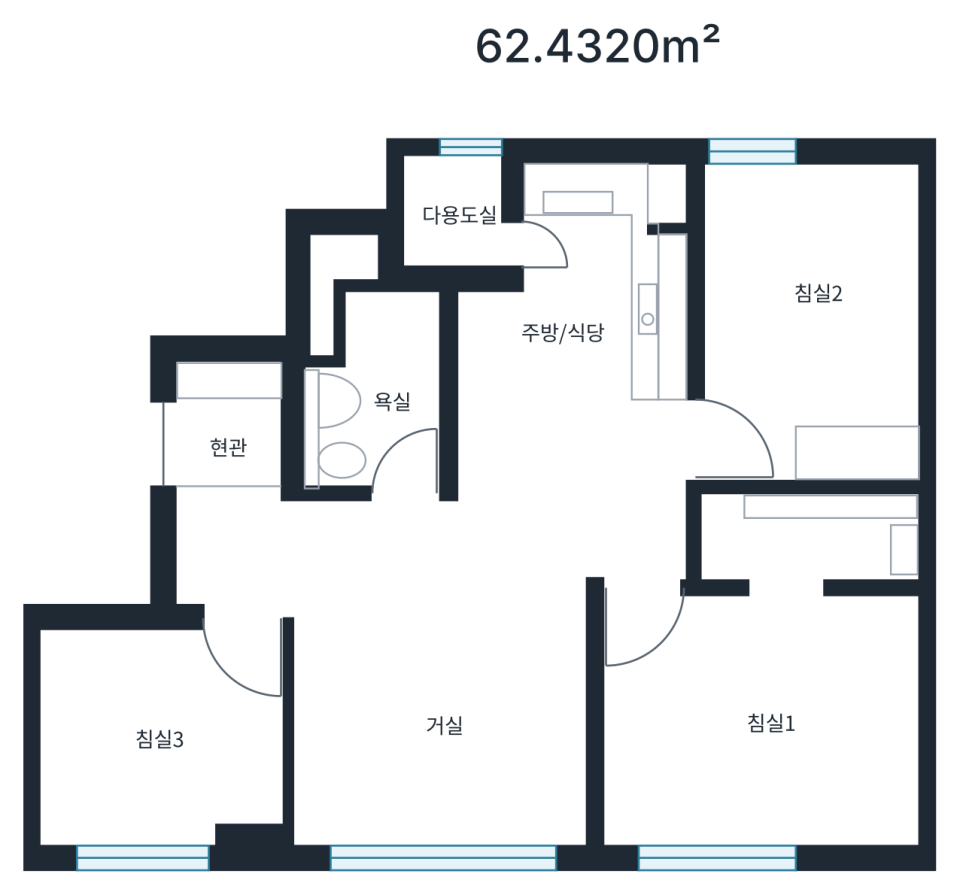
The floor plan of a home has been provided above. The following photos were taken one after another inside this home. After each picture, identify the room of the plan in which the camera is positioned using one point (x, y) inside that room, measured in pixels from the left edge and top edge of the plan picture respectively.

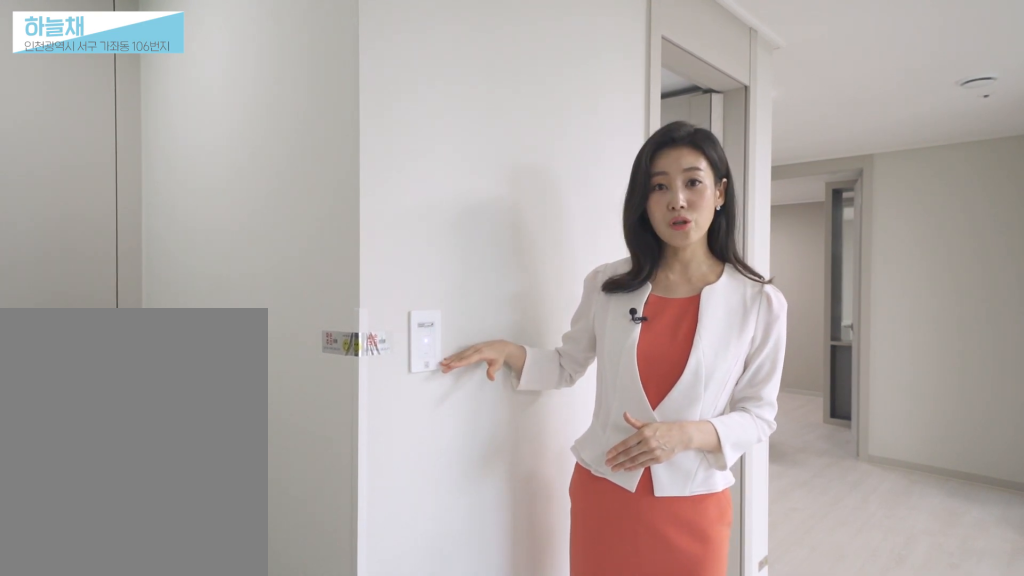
(249, 562)
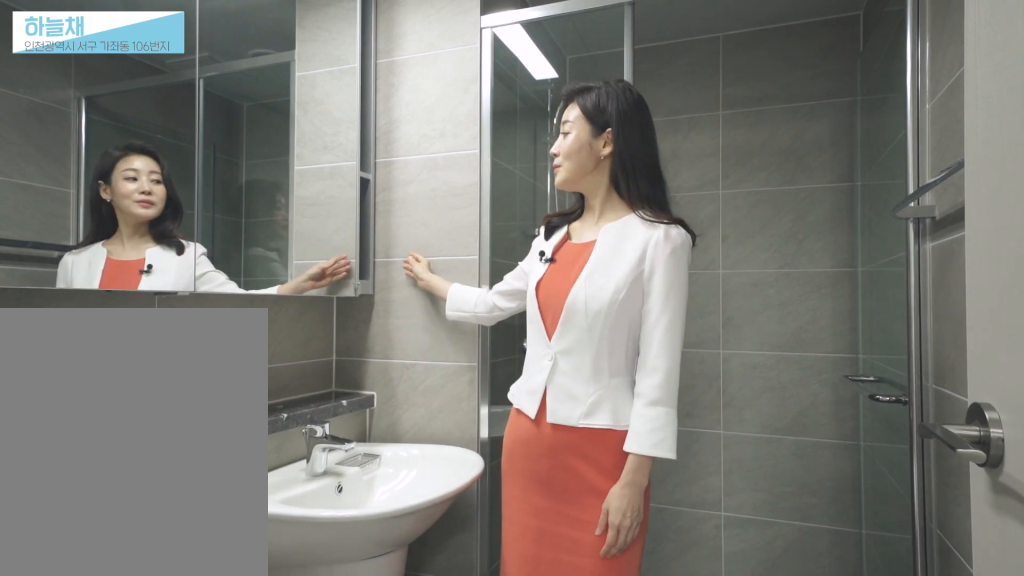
(385, 391)
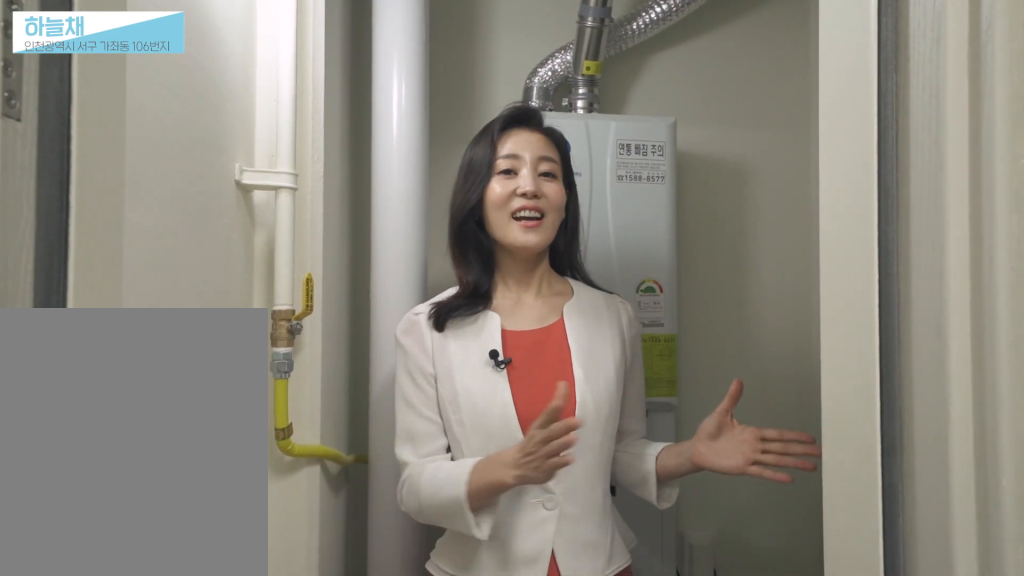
(445, 212)
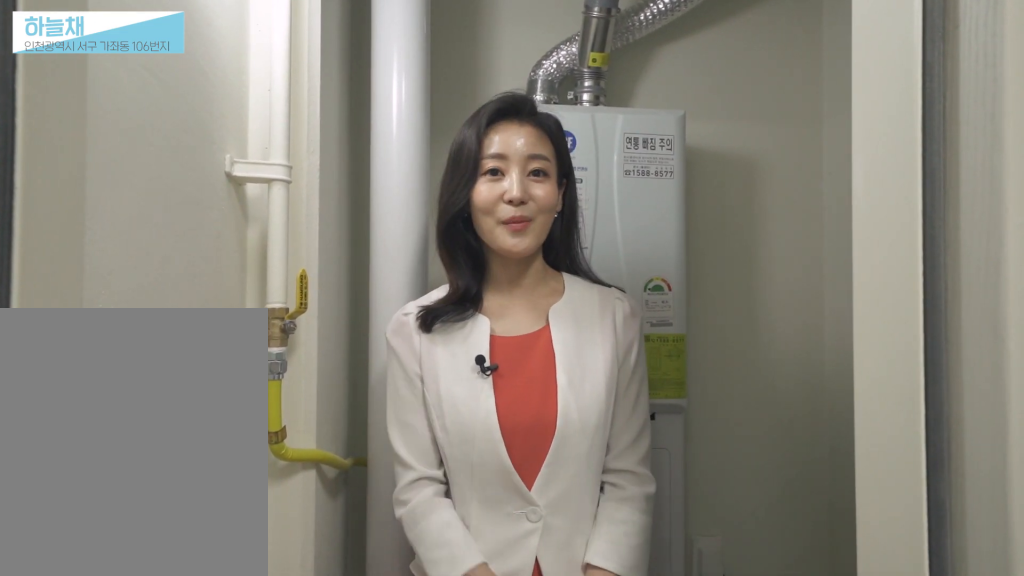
(445, 212)
